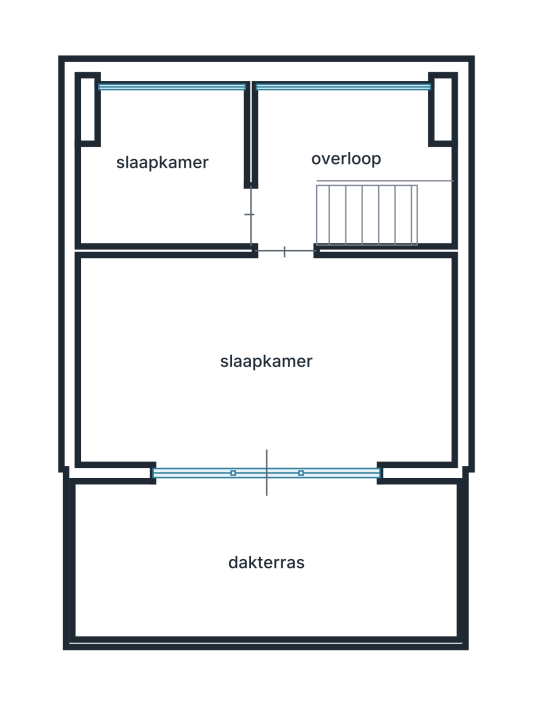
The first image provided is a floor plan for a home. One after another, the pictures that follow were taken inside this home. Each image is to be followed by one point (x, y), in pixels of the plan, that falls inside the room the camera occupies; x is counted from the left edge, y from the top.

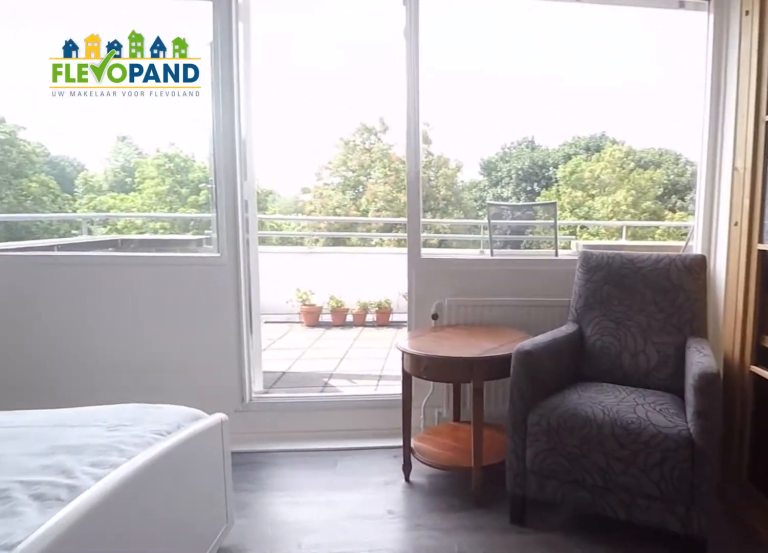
(266, 360)
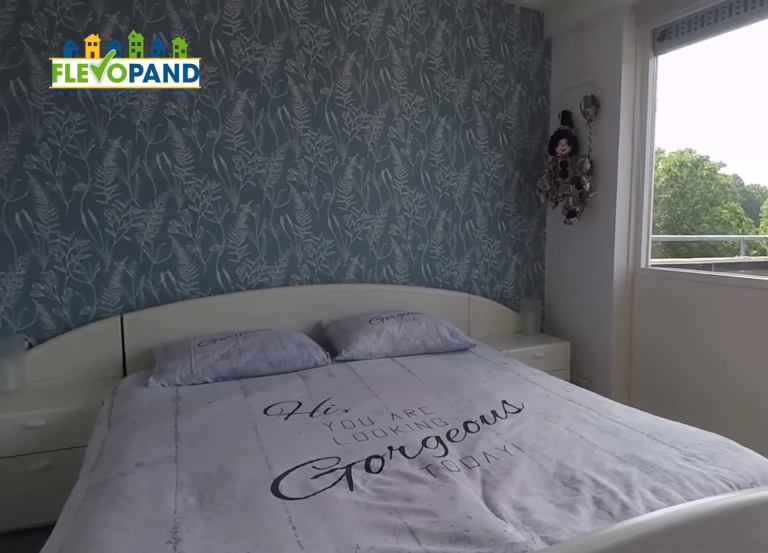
(266, 360)
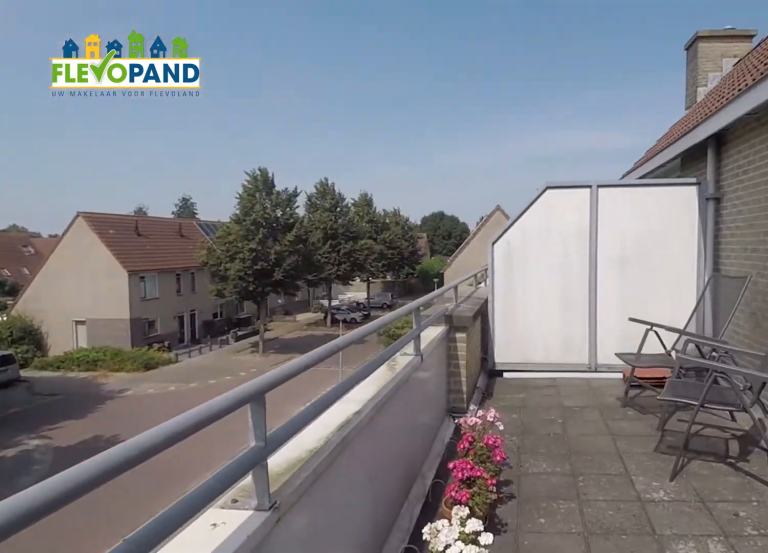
(265, 561)
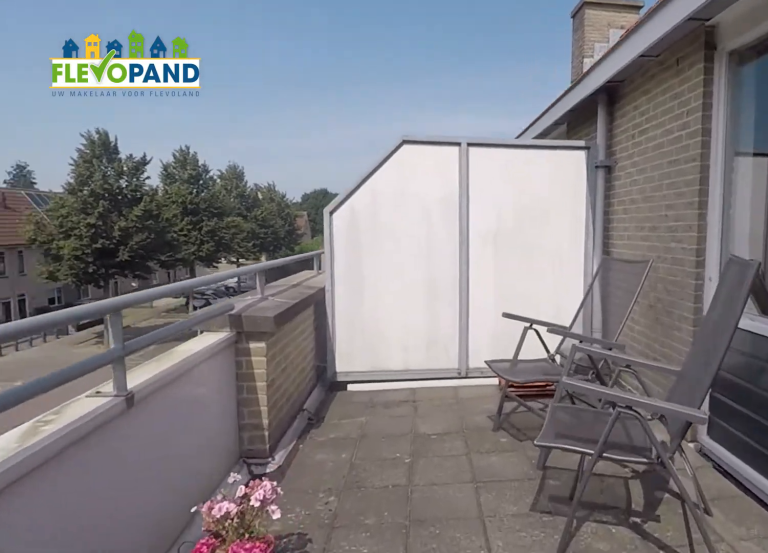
(265, 561)
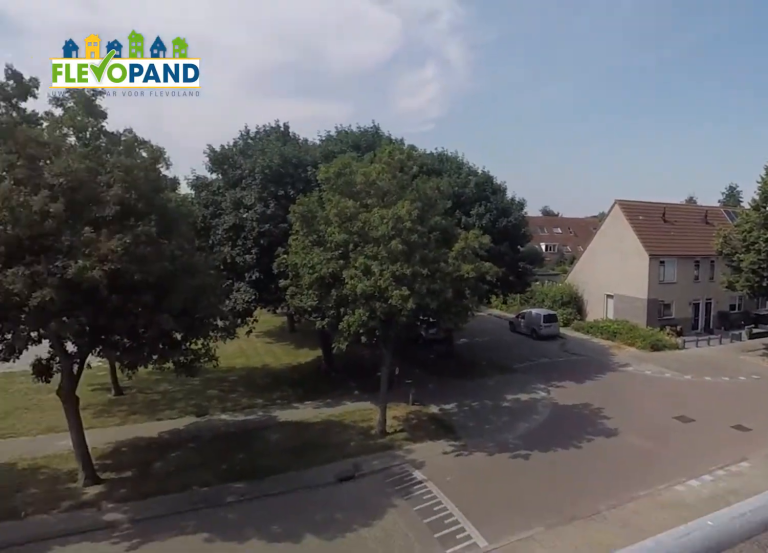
(265, 561)
